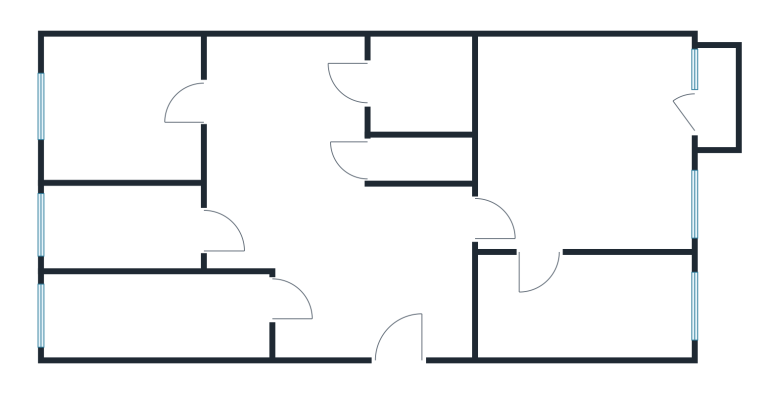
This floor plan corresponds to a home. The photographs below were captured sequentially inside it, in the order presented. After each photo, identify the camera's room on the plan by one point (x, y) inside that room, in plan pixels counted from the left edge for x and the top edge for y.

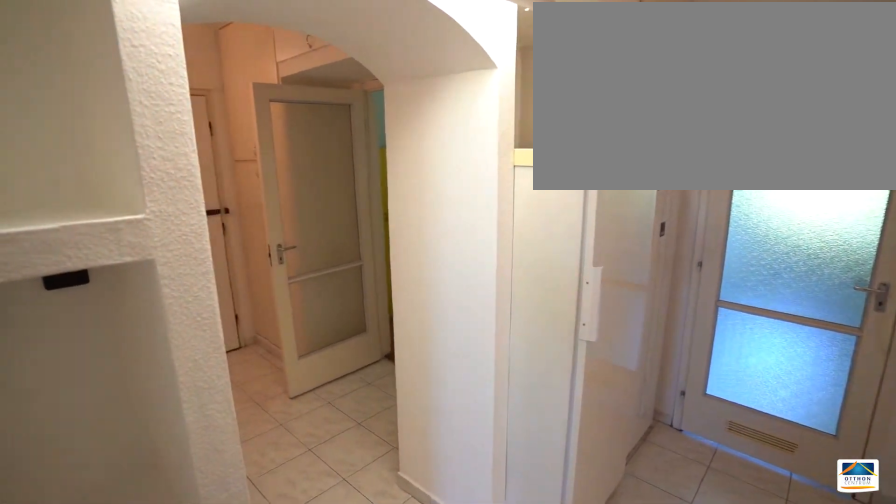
(352, 254)
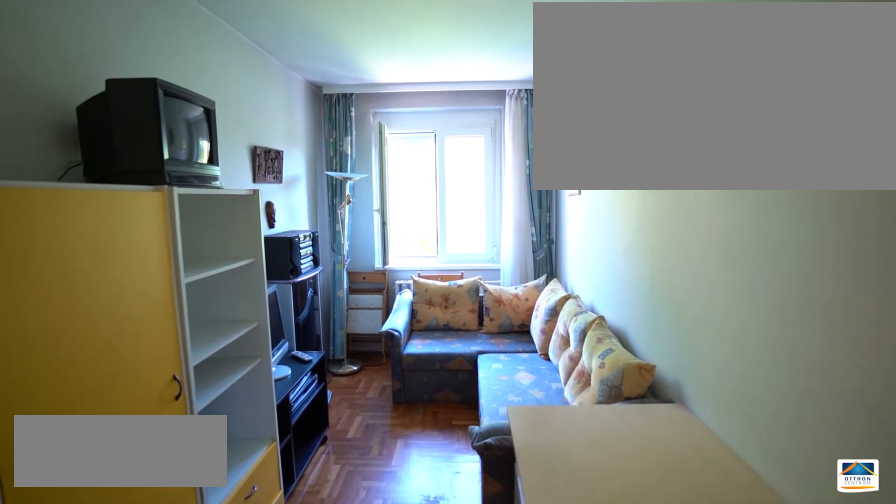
(141, 315)
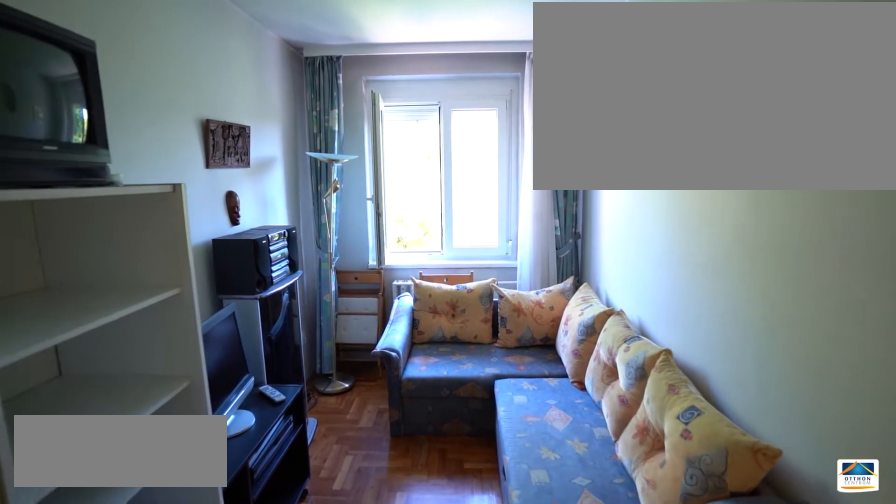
(141, 315)
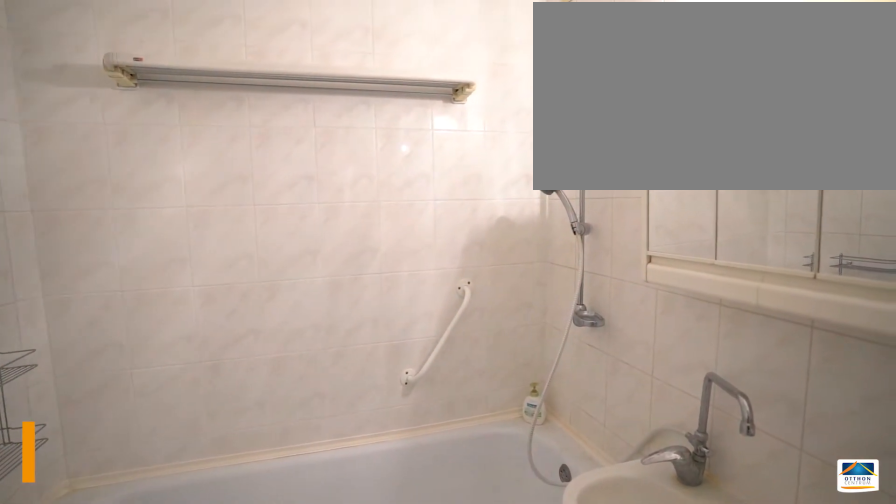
(416, 88)
